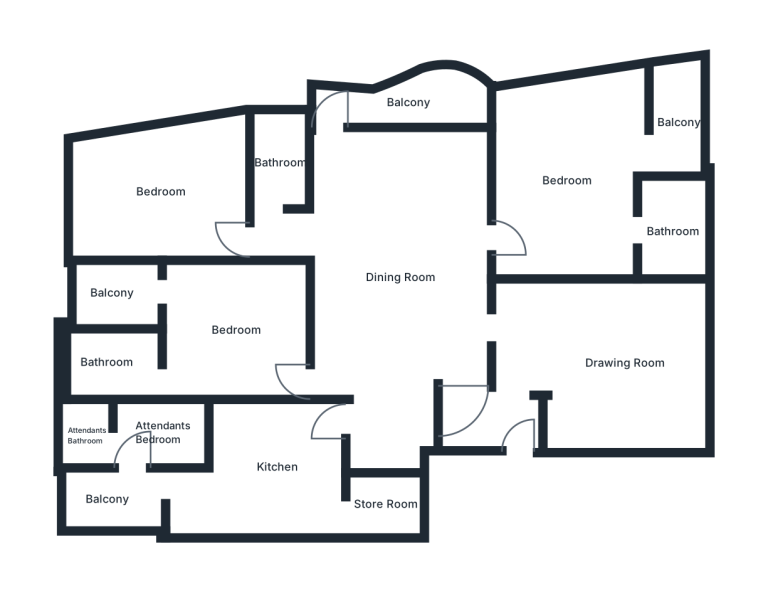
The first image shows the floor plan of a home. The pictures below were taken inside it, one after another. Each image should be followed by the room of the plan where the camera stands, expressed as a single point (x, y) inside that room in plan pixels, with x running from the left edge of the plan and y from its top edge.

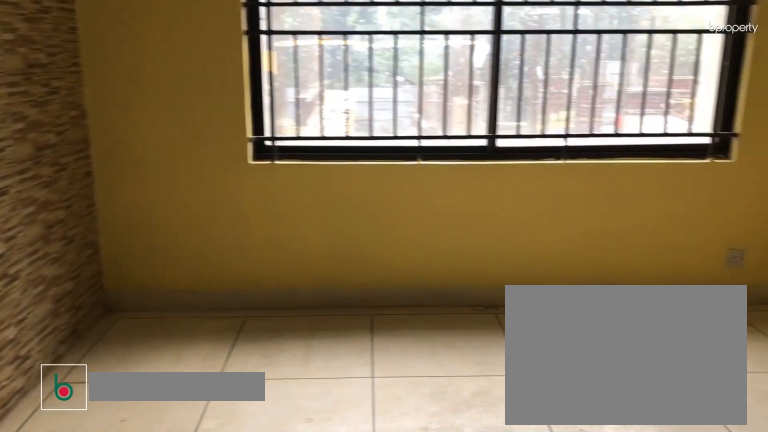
(621, 364)
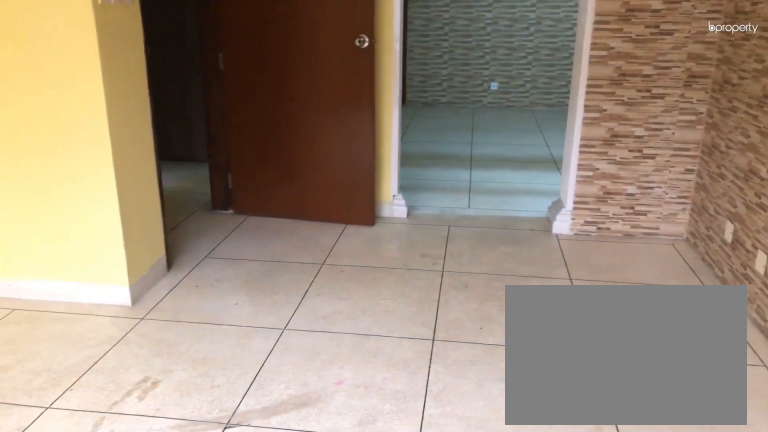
(621, 364)
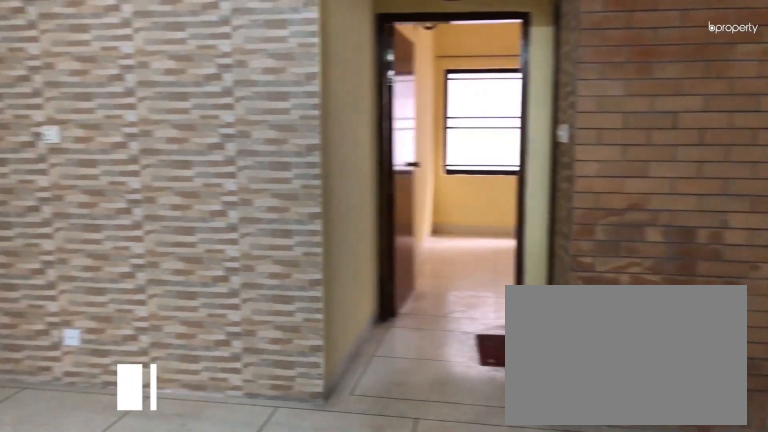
(403, 277)
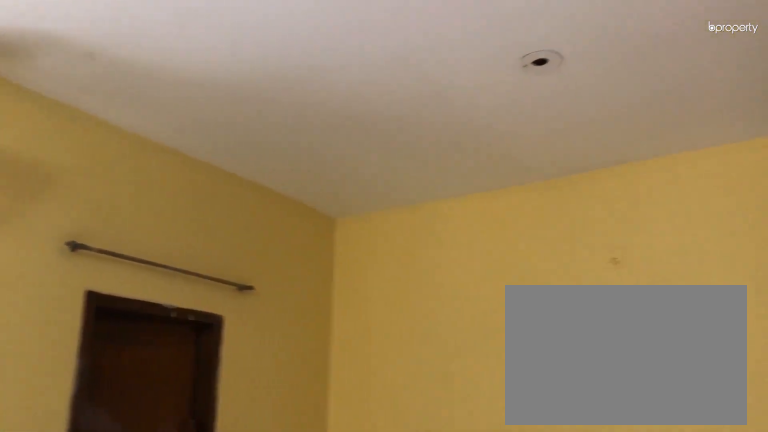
(568, 179)
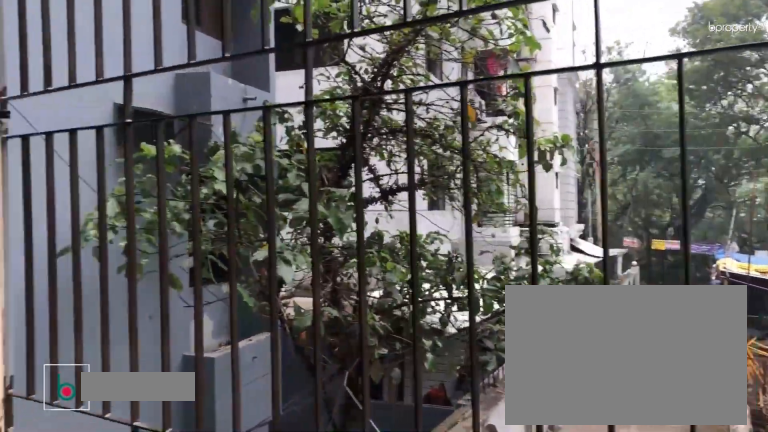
(677, 140)
